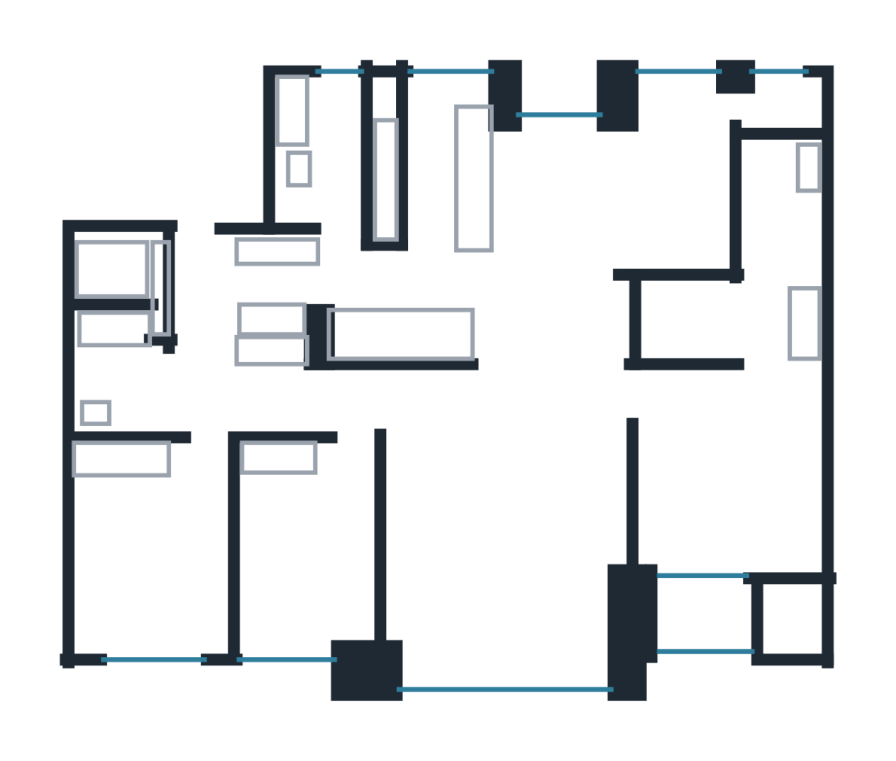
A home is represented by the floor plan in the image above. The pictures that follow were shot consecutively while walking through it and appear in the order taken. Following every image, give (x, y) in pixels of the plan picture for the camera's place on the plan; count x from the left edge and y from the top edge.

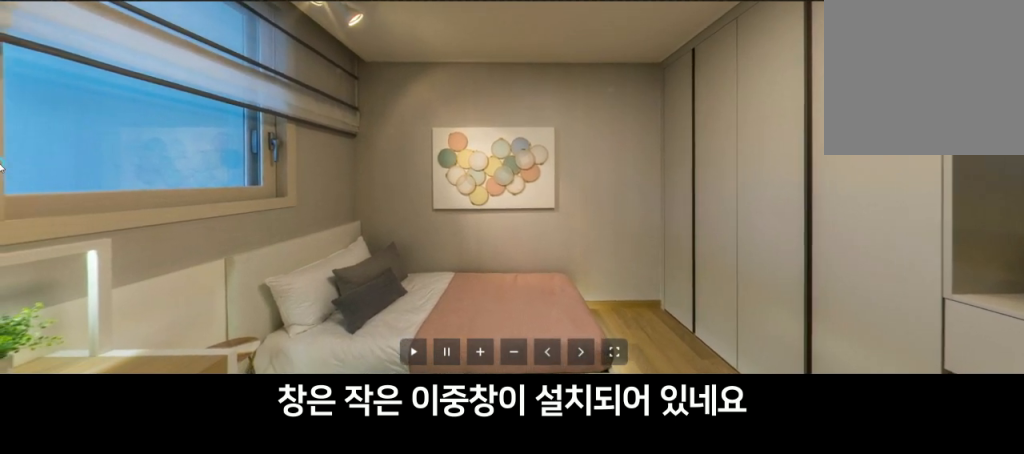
(154, 543)
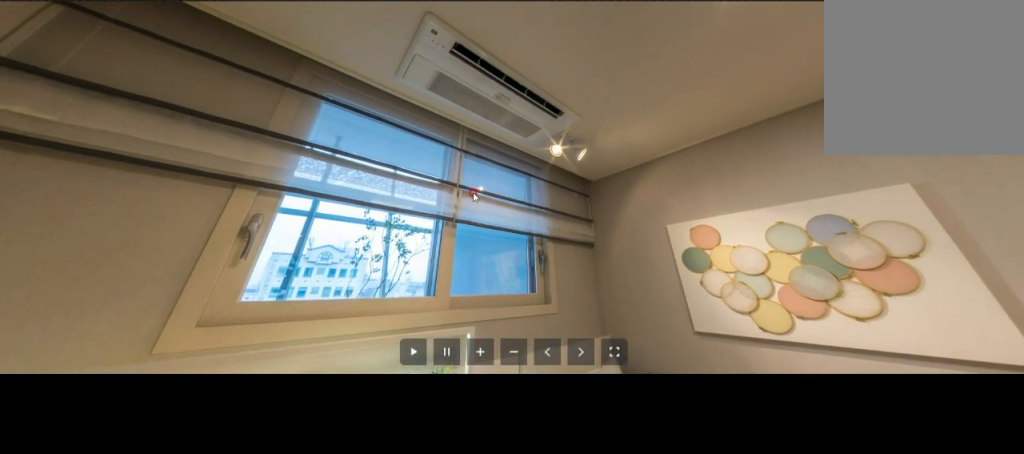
(153, 543)
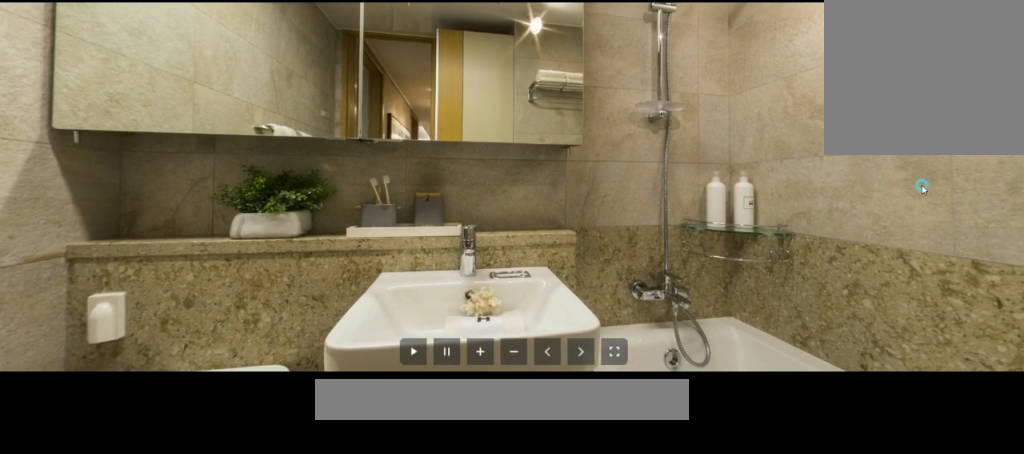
(86, 352)
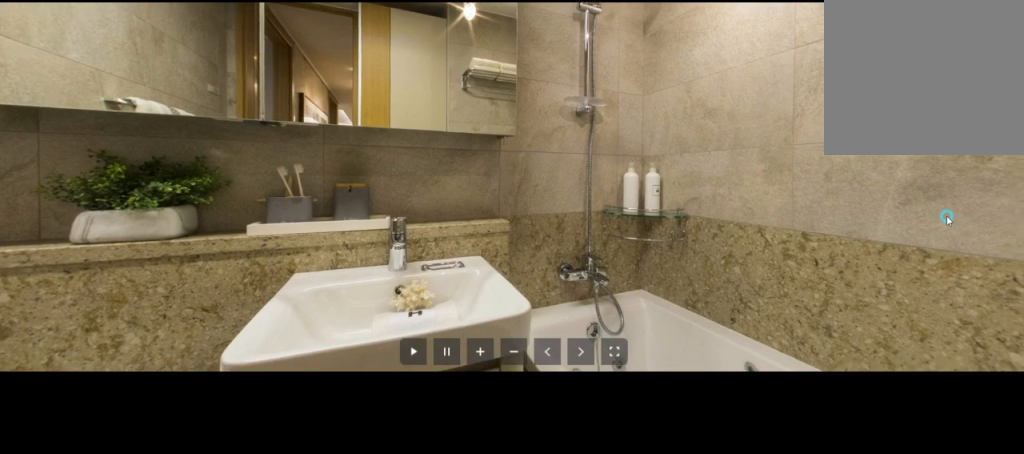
(87, 309)
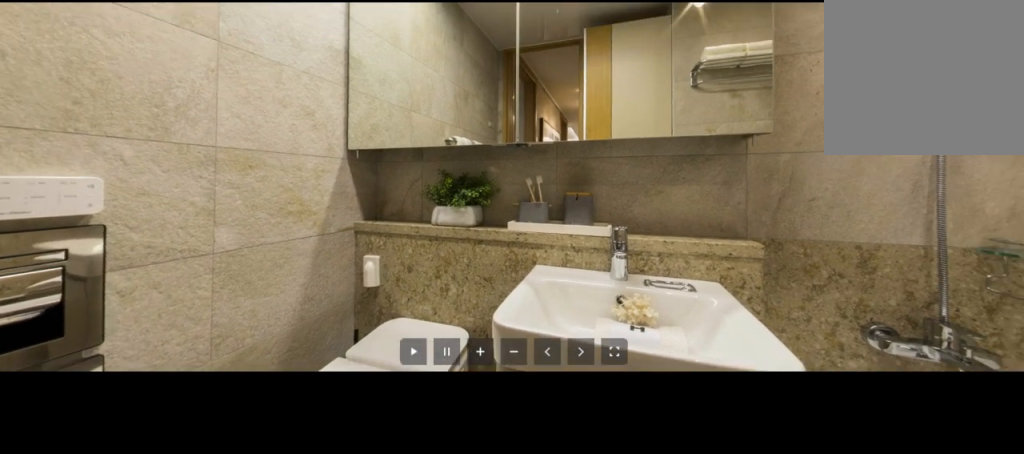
(87, 417)
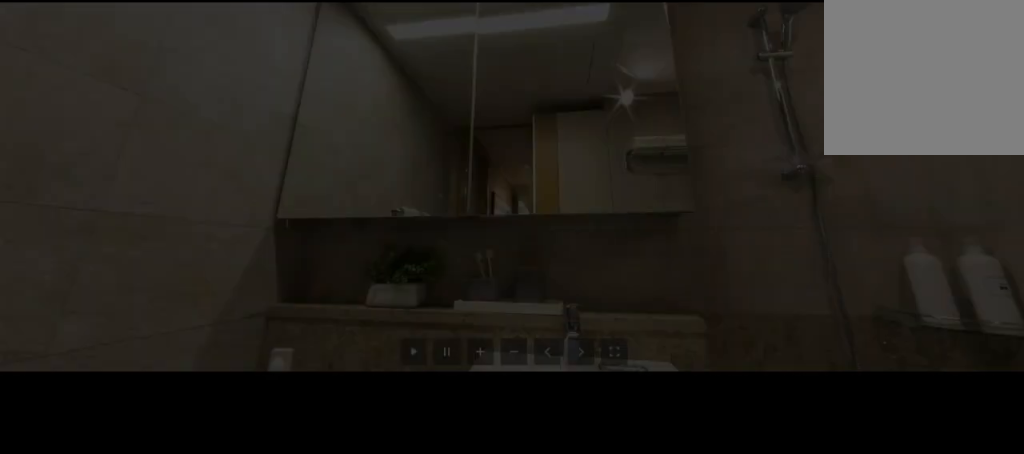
(108, 364)
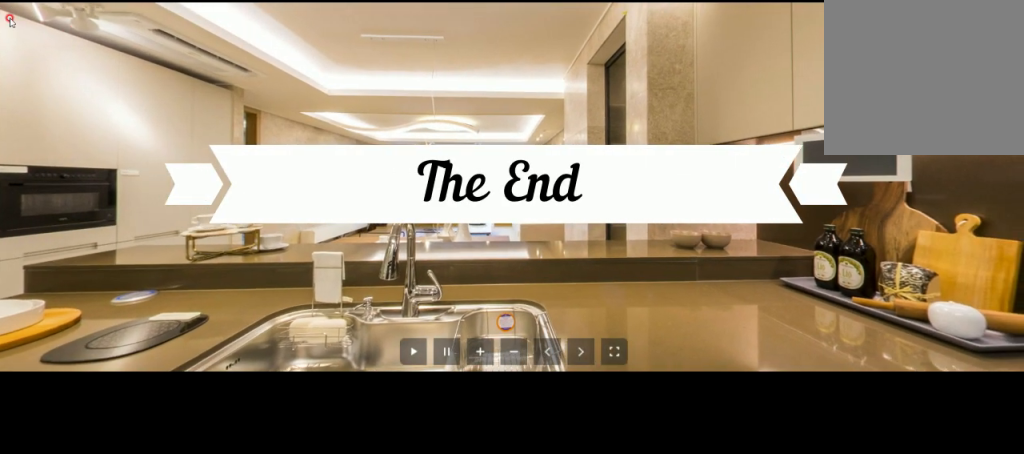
(519, 254)
